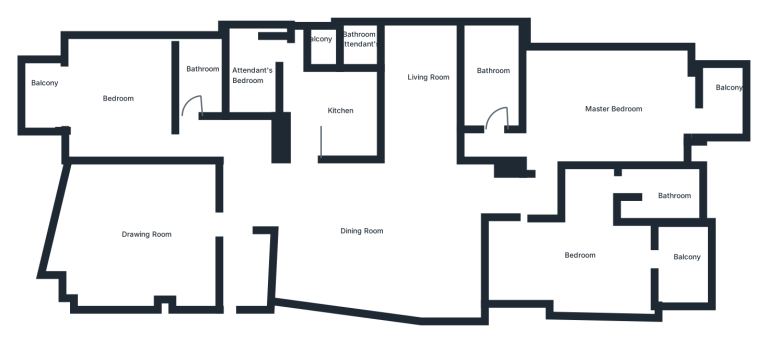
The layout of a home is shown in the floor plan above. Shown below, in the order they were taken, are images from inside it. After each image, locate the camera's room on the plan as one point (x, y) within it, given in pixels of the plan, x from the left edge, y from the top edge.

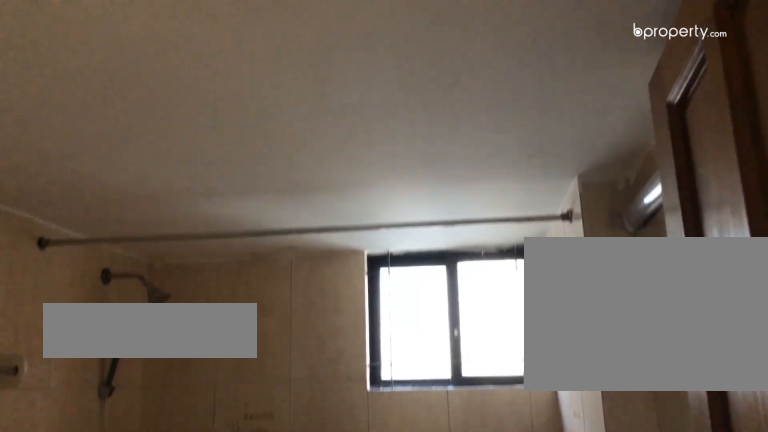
(489, 74)
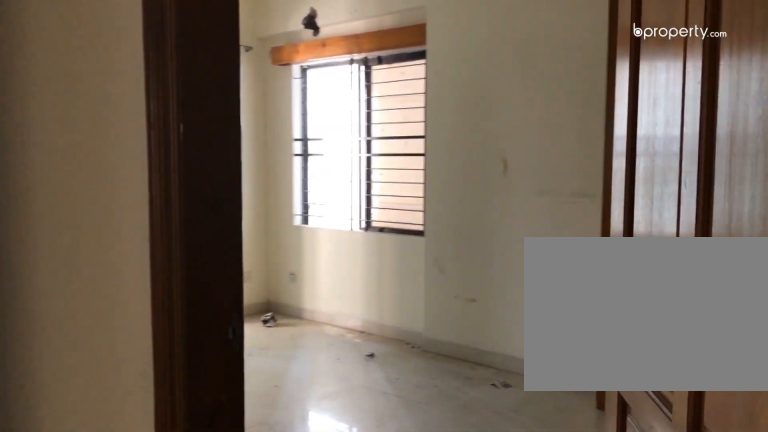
(529, 236)
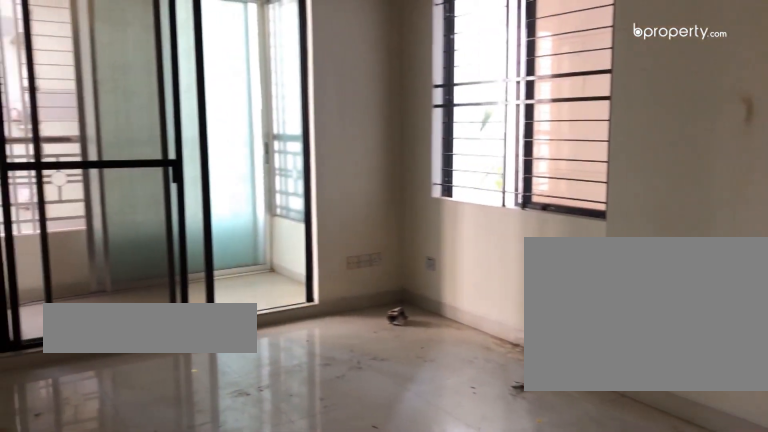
(595, 260)
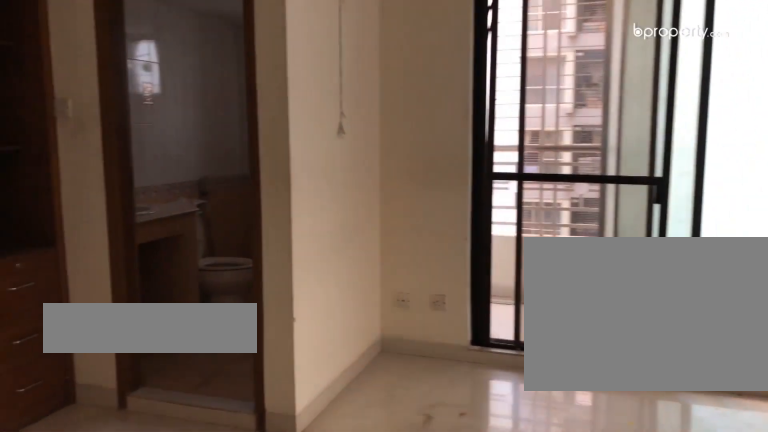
(595, 260)
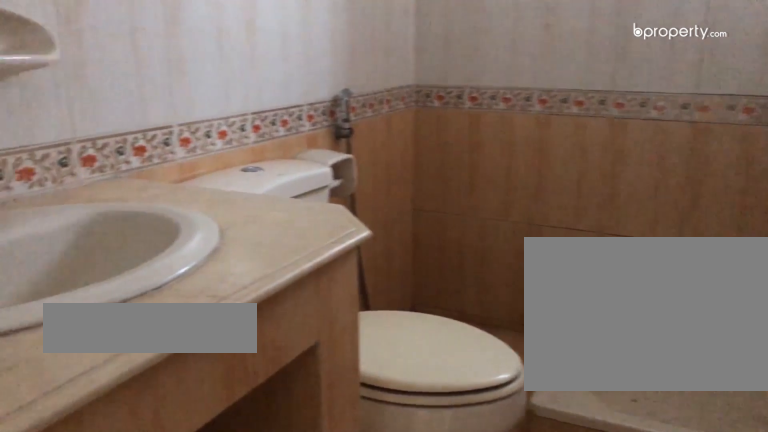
(660, 193)
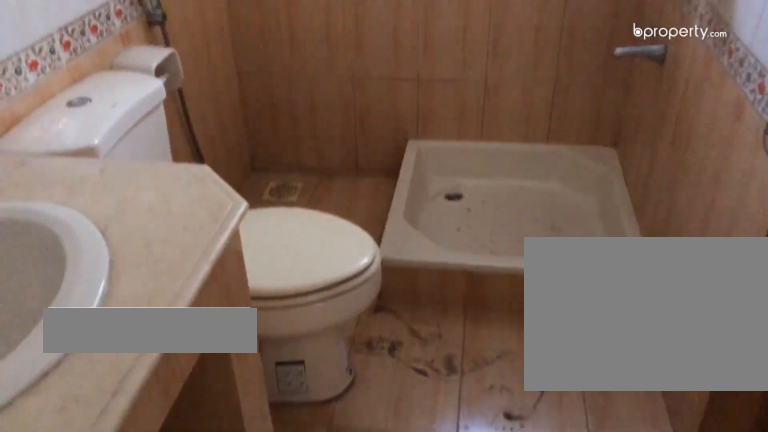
(660, 193)
